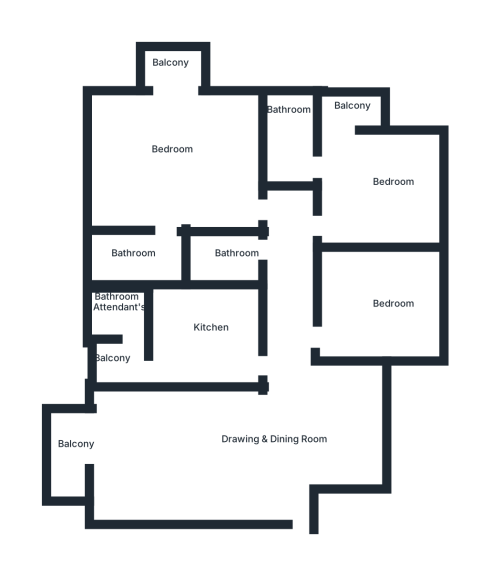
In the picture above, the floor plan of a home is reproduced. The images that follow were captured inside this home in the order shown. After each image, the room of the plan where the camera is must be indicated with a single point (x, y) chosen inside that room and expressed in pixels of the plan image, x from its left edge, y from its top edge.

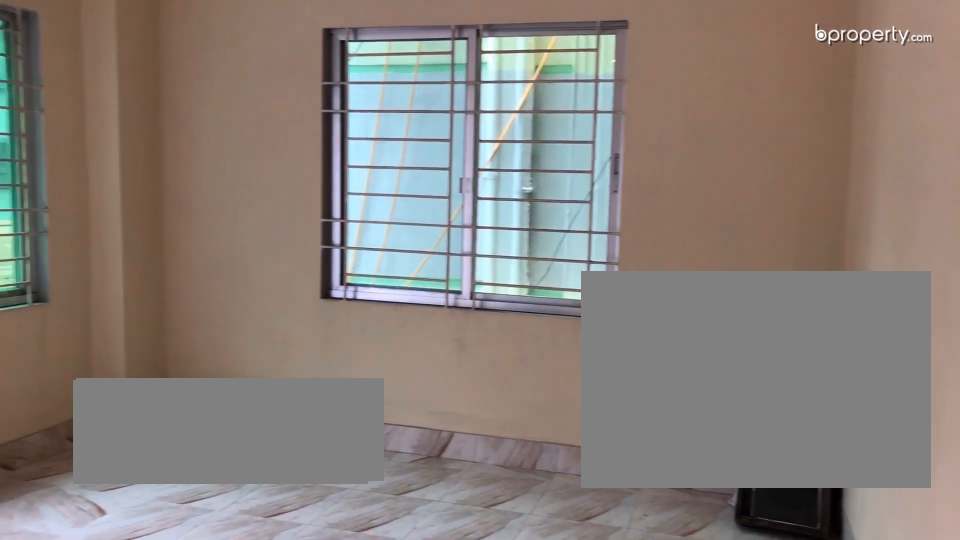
(347, 177)
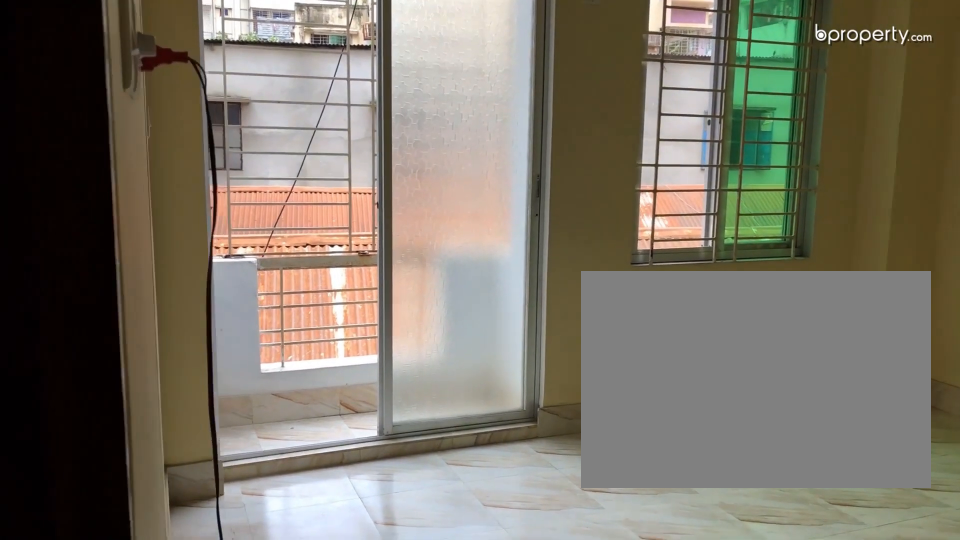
(347, 177)
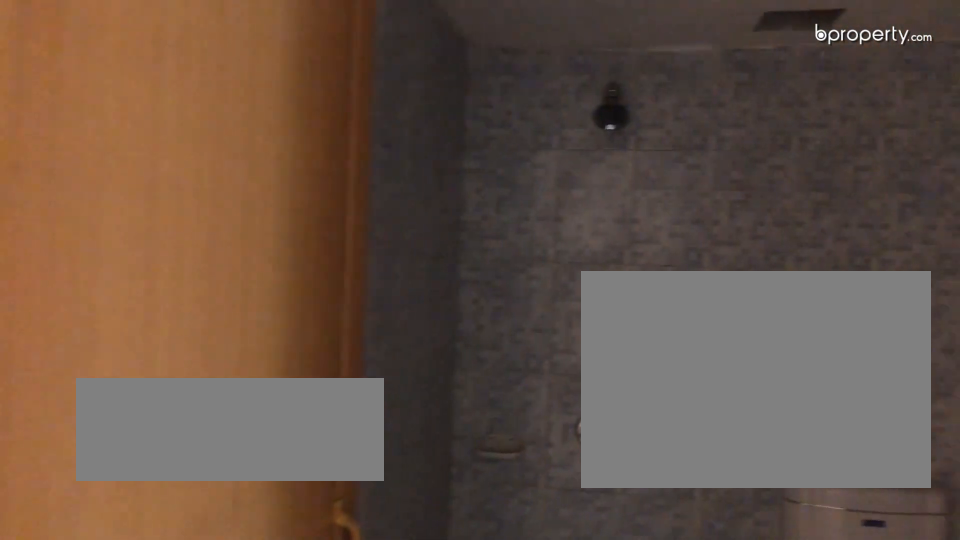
(234, 257)
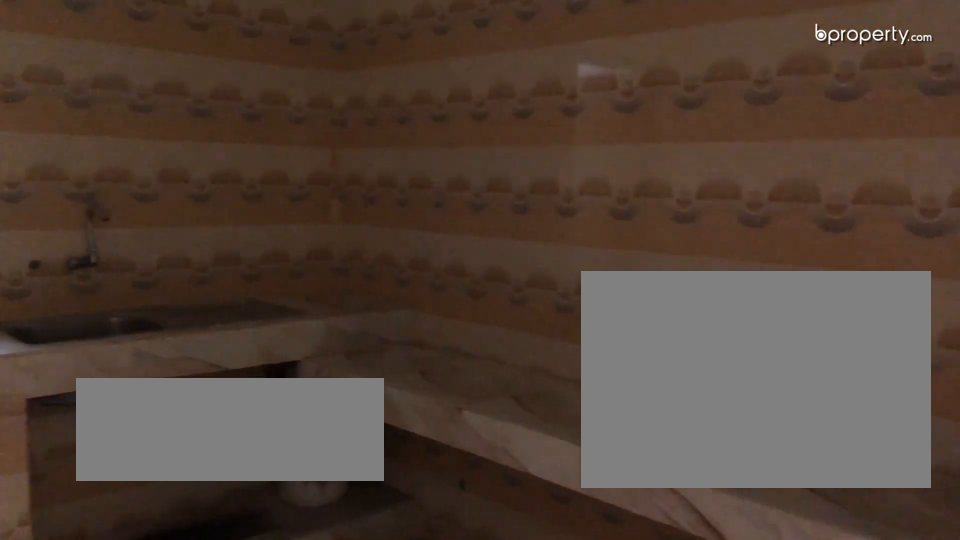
(214, 338)
